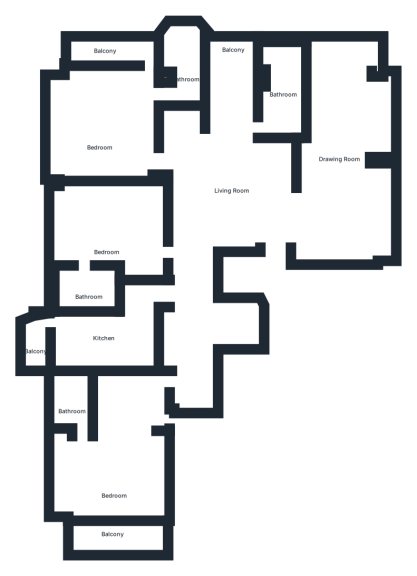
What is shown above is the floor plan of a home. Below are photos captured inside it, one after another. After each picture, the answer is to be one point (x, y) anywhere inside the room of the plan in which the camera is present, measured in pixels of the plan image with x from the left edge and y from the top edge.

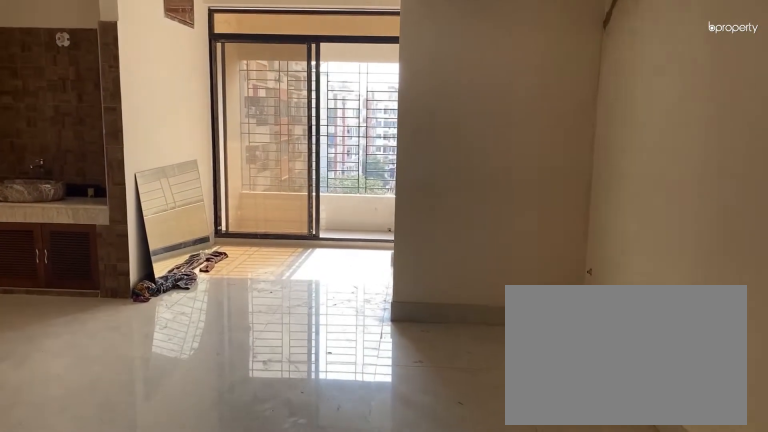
(235, 189)
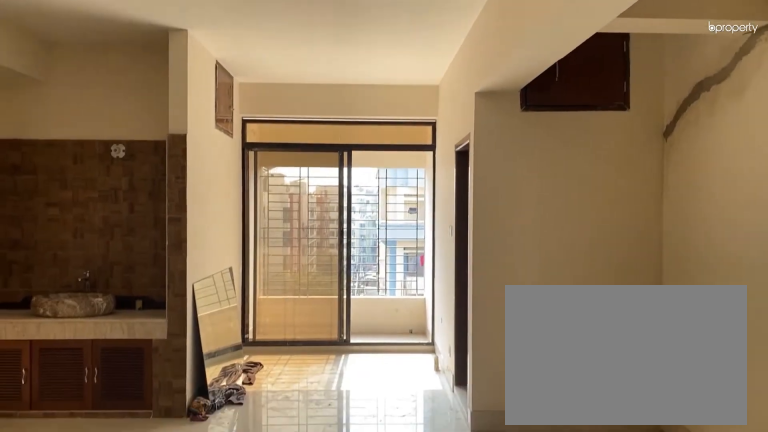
(235, 189)
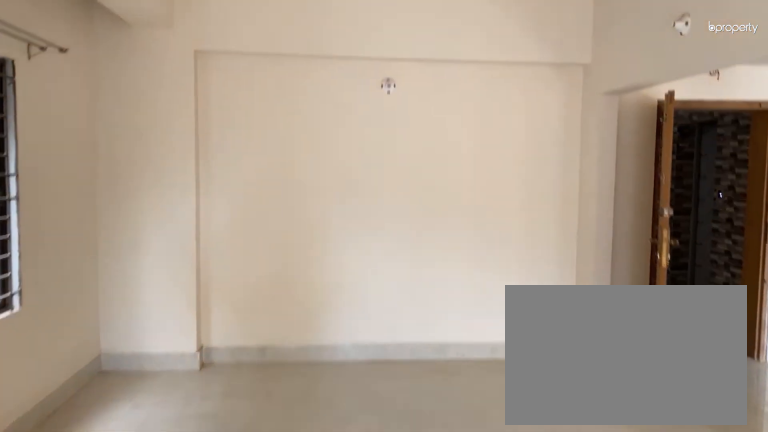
(338, 155)
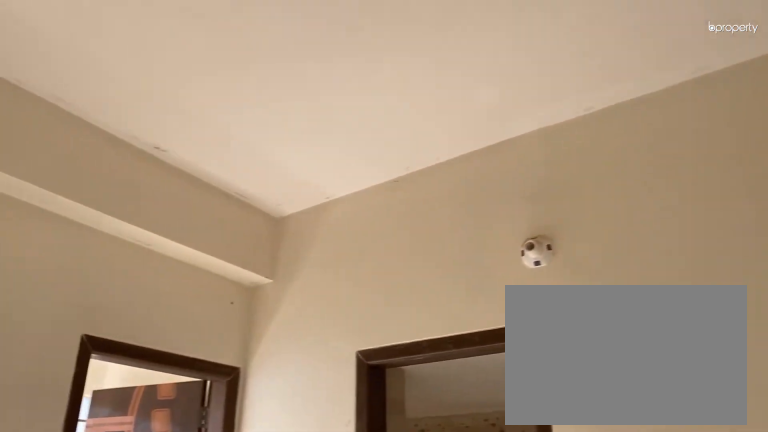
(102, 135)
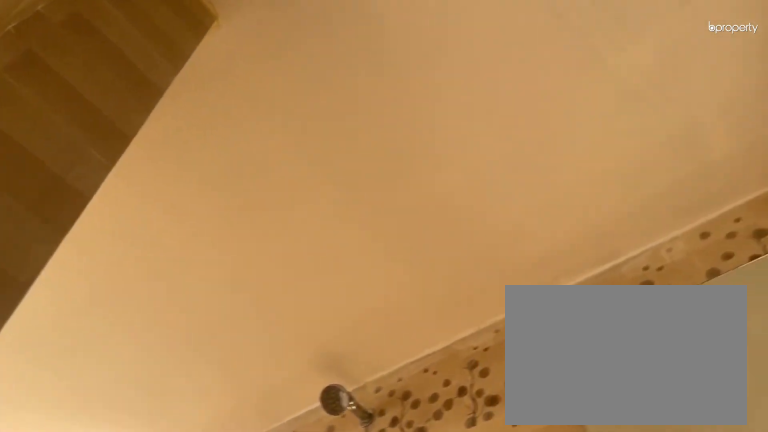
(189, 74)
